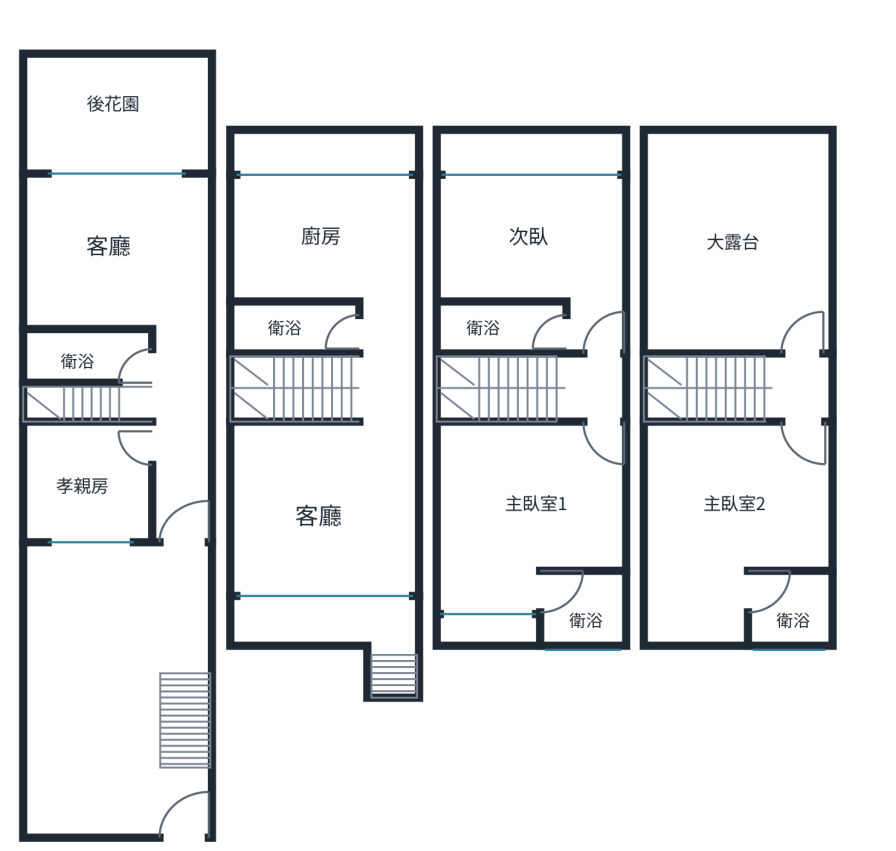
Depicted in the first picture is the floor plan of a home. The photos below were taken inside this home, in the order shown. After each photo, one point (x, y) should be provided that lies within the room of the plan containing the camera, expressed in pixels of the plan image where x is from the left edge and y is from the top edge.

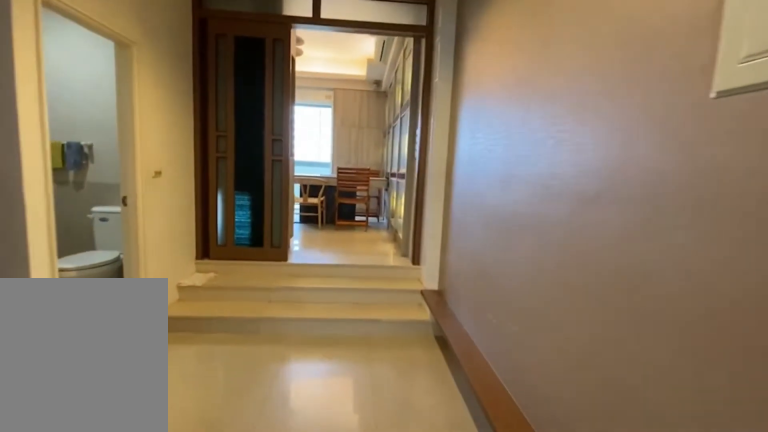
(385, 390)
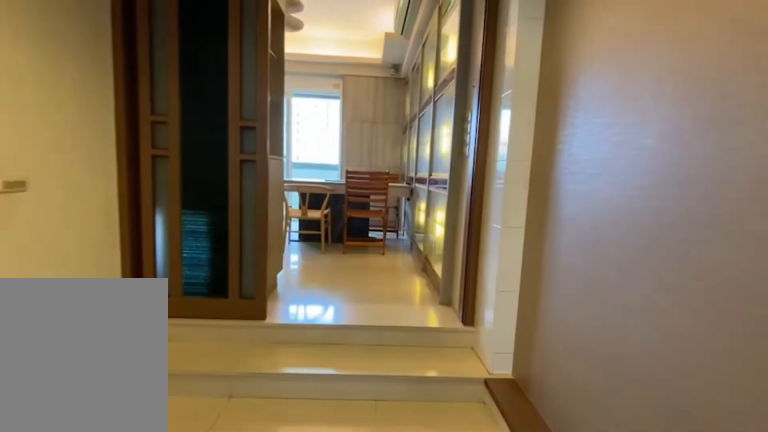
(387, 391)
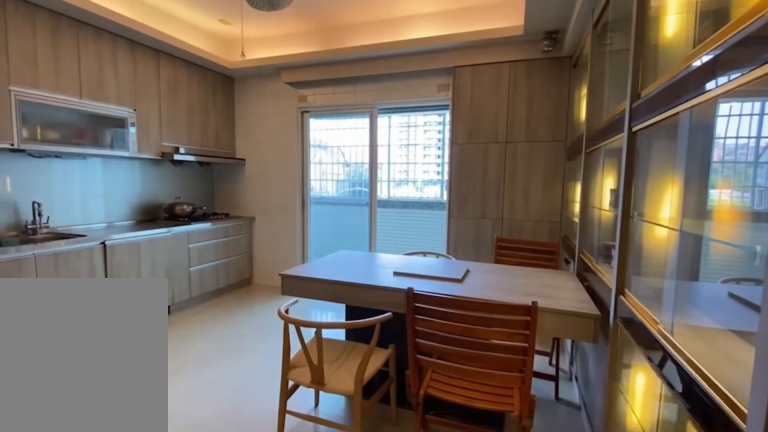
(319, 240)
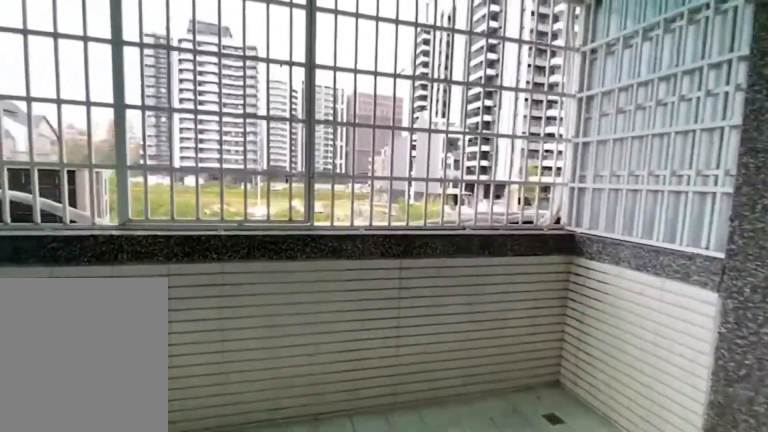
(327, 145)
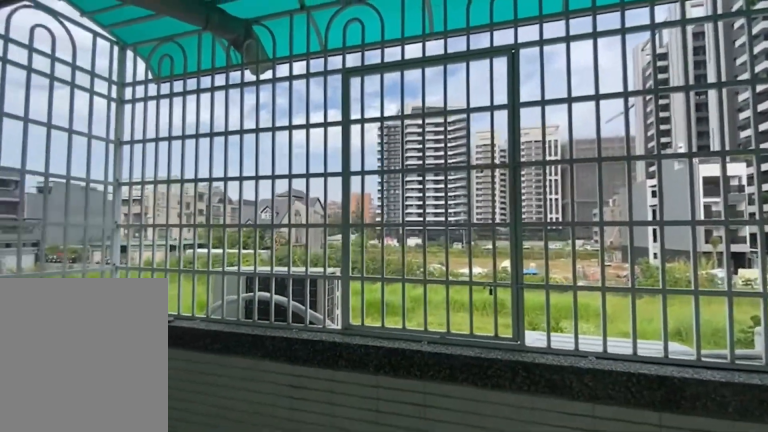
(328, 143)
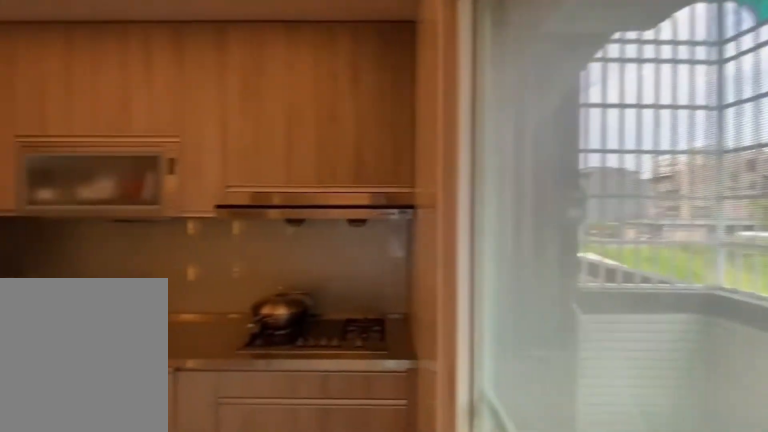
(329, 224)
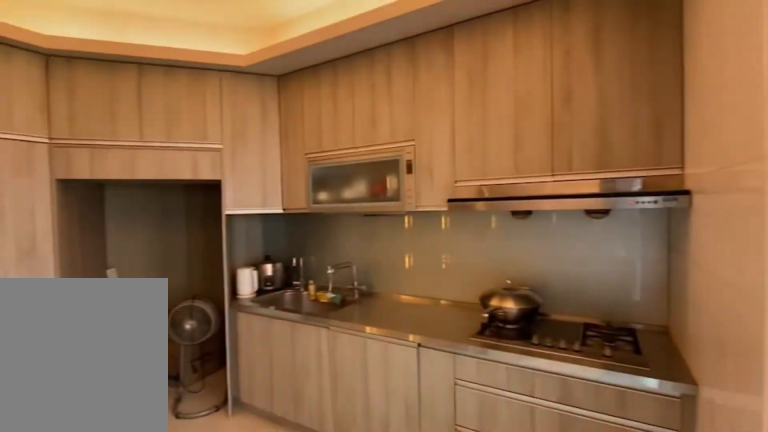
(329, 225)
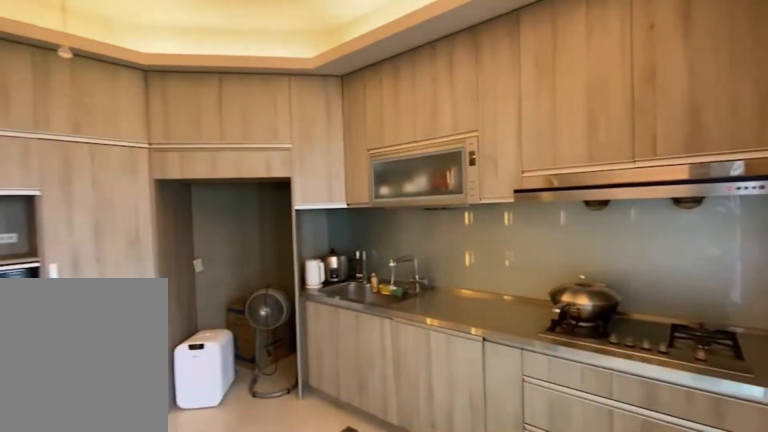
(329, 225)
